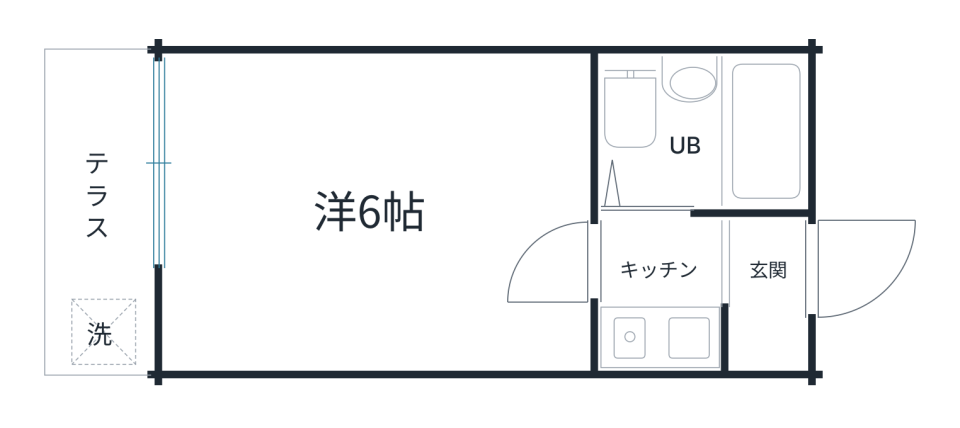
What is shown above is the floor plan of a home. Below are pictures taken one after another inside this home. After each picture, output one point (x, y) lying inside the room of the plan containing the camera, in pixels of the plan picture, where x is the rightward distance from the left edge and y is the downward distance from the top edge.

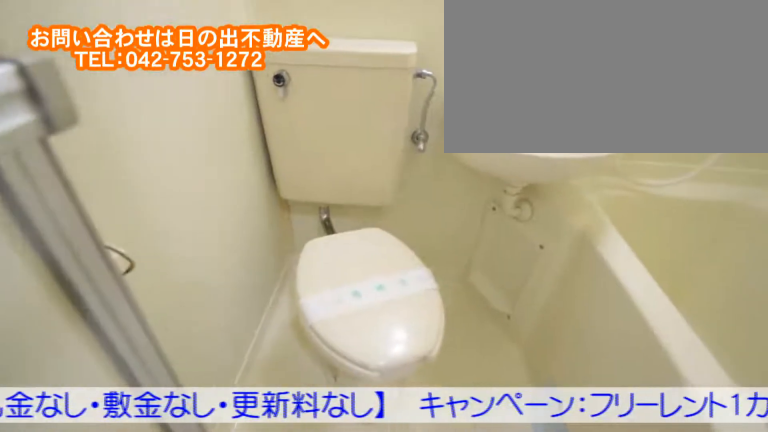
(747, 137)
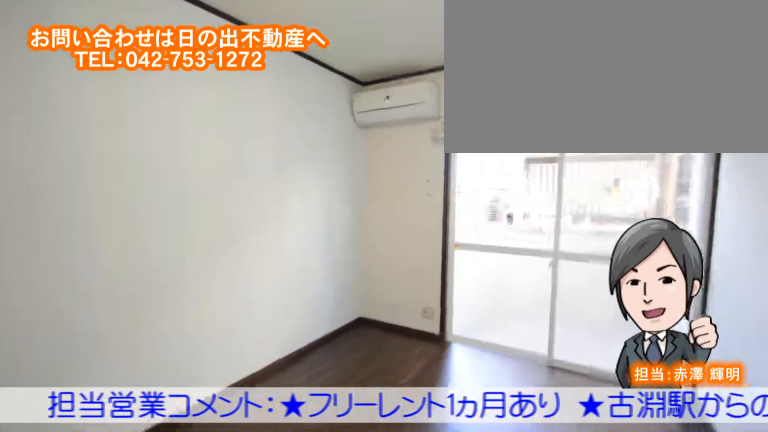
(260, 202)
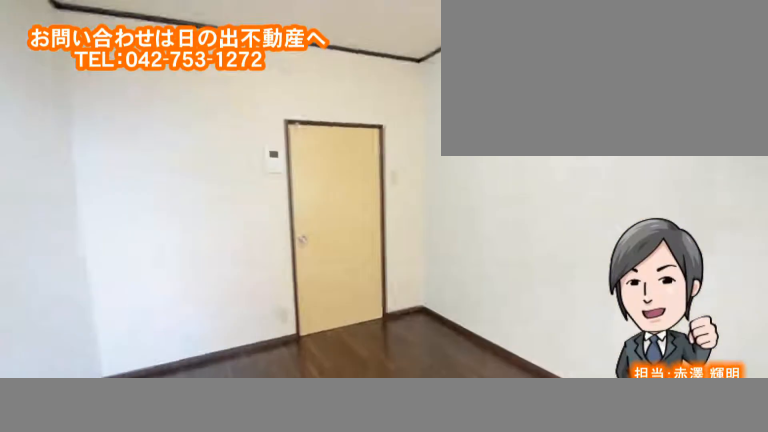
(260, 203)
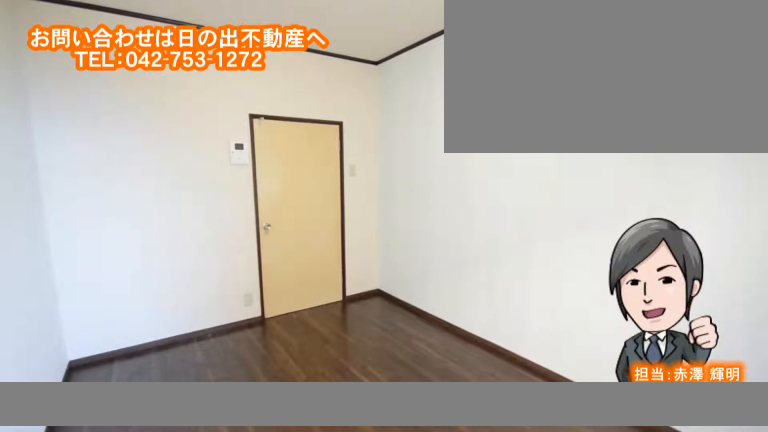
(261, 202)
